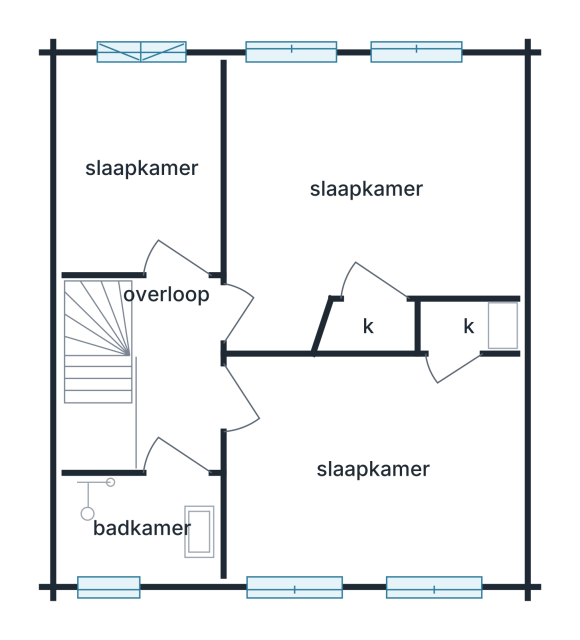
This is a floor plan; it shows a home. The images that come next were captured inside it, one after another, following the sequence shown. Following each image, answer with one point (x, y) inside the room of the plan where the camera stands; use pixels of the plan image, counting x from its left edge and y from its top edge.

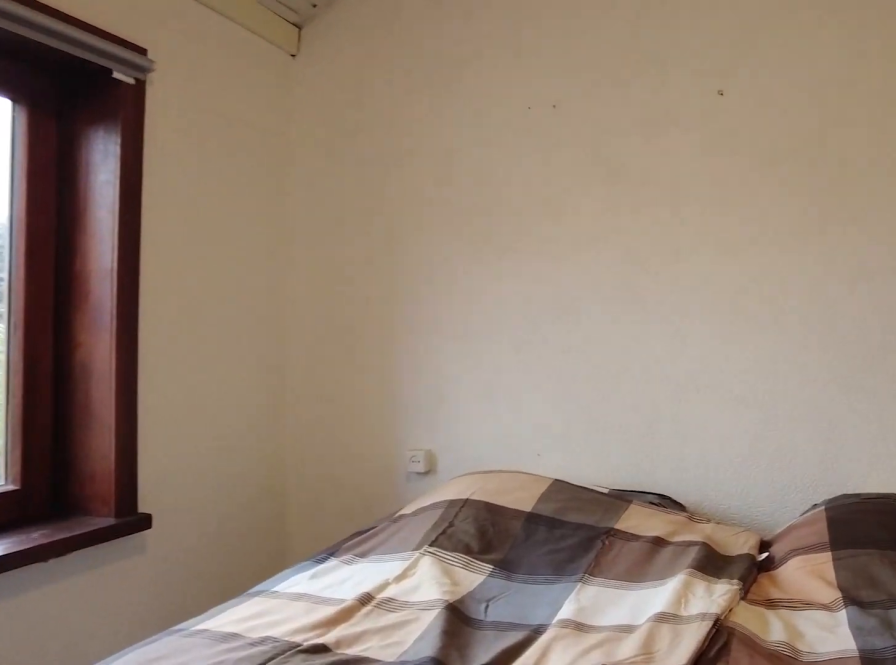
(365, 187)
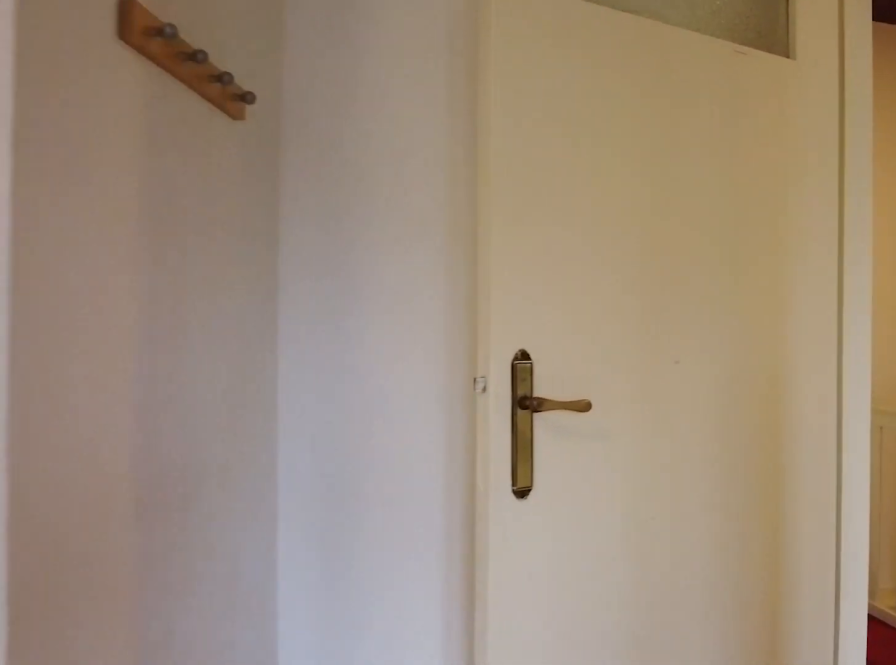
(365, 187)
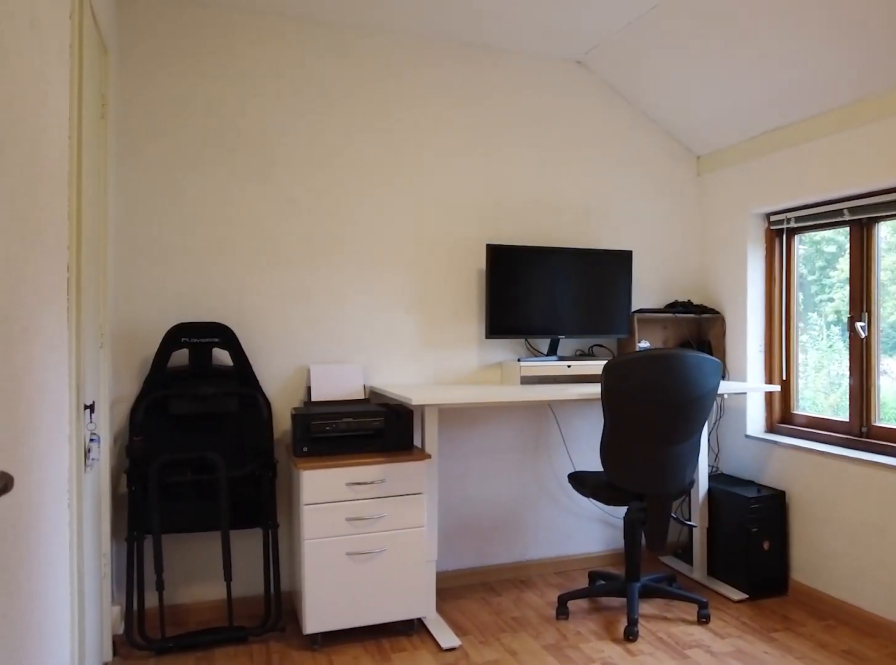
(372, 466)
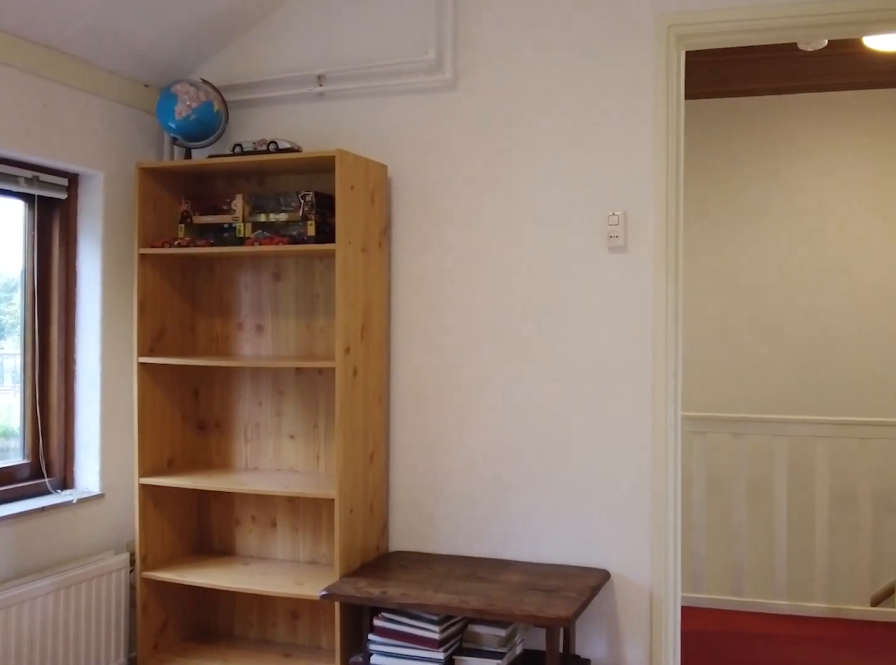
(372, 466)
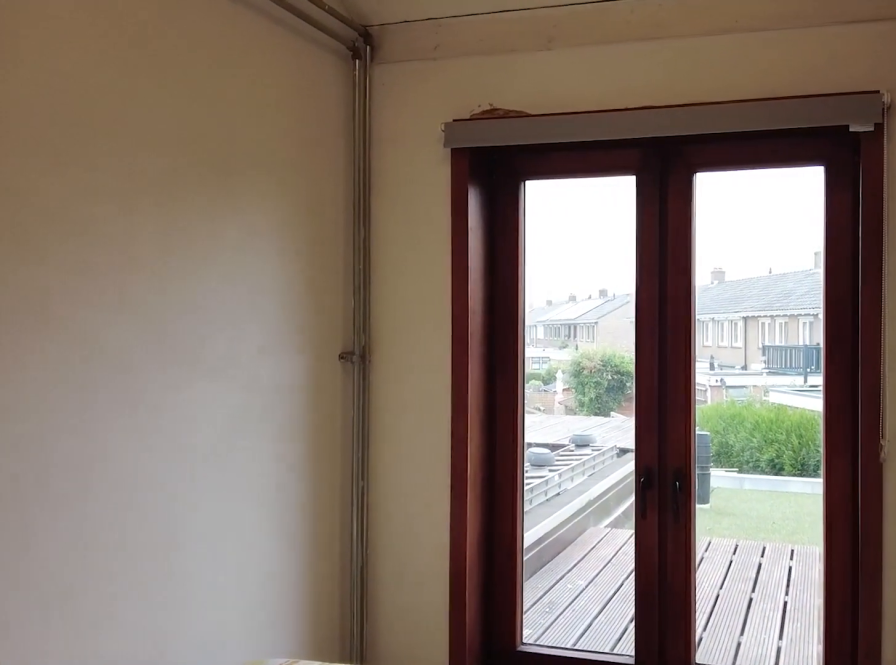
(141, 166)
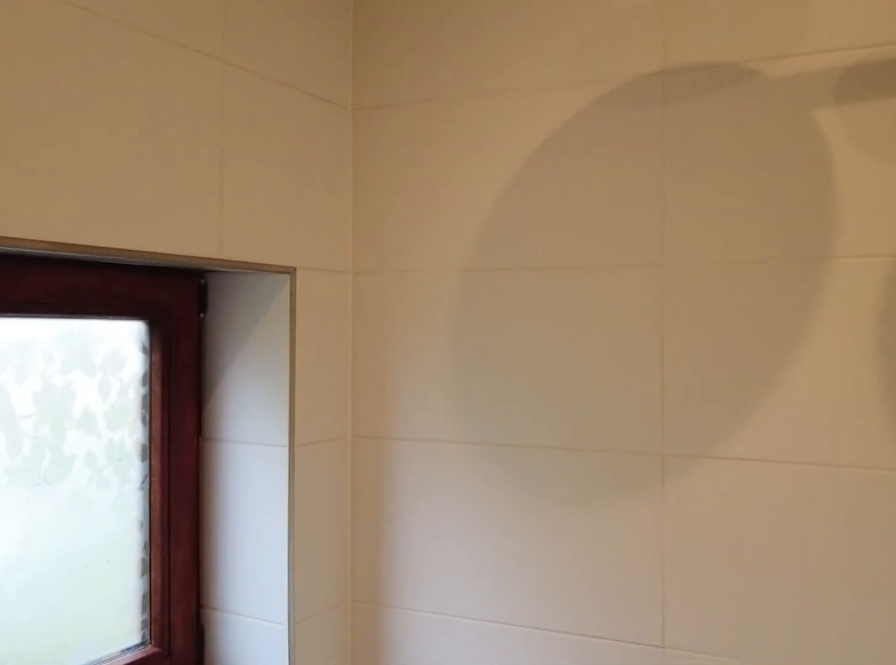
(143, 525)
